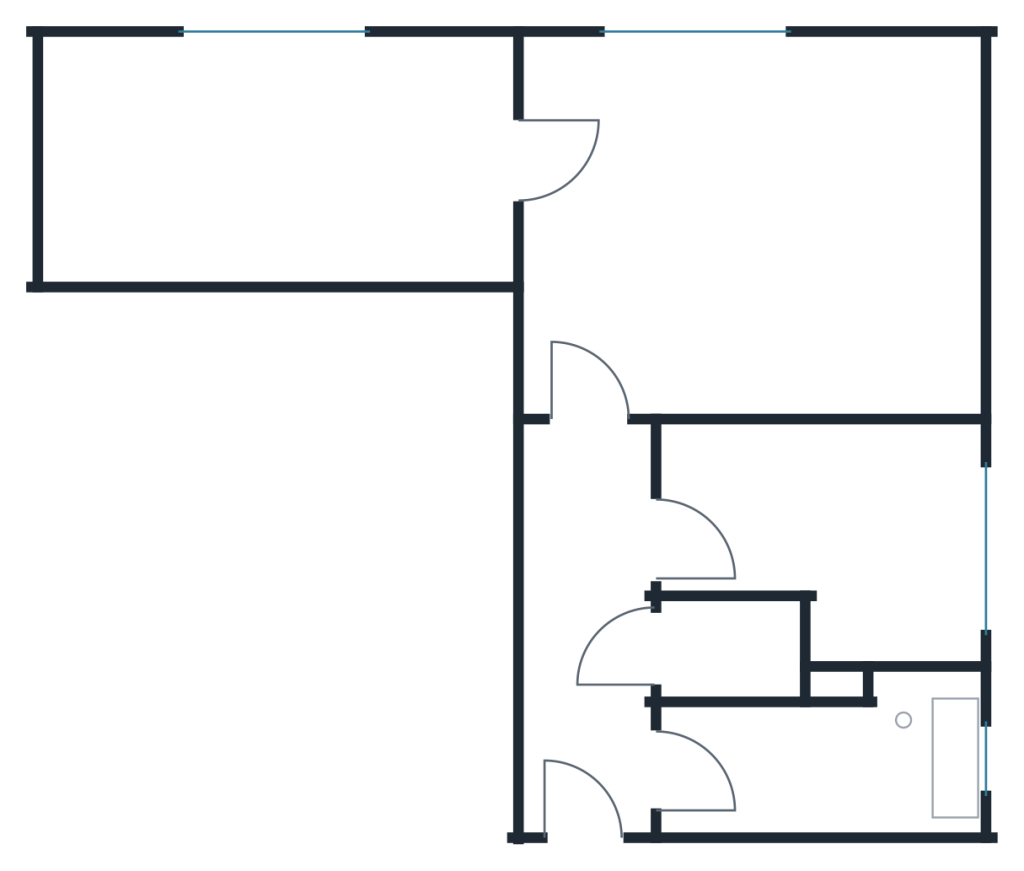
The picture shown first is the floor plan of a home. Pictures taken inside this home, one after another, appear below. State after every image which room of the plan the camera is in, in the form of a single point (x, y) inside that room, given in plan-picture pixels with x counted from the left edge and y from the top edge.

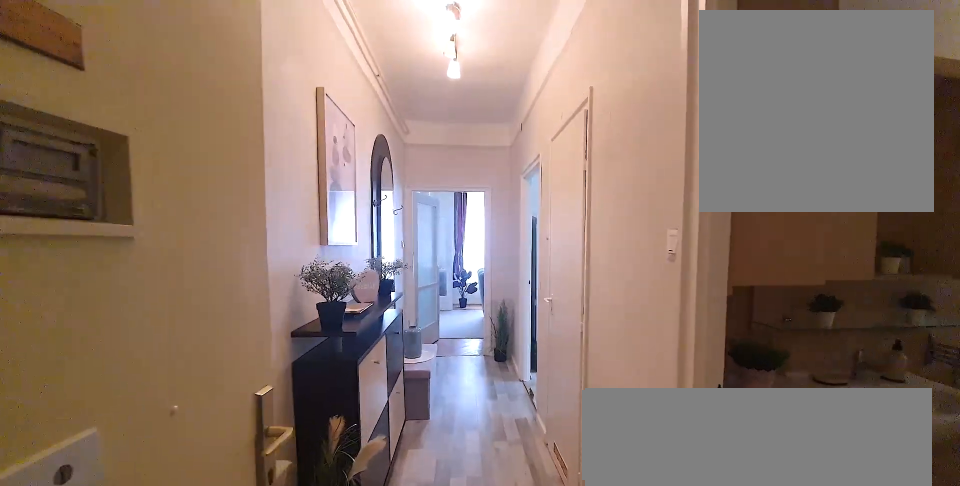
(601, 648)
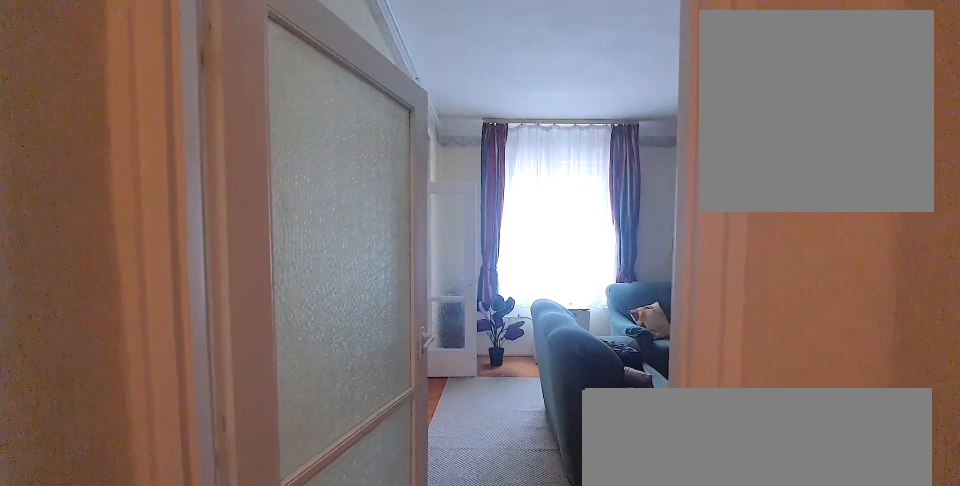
(602, 646)
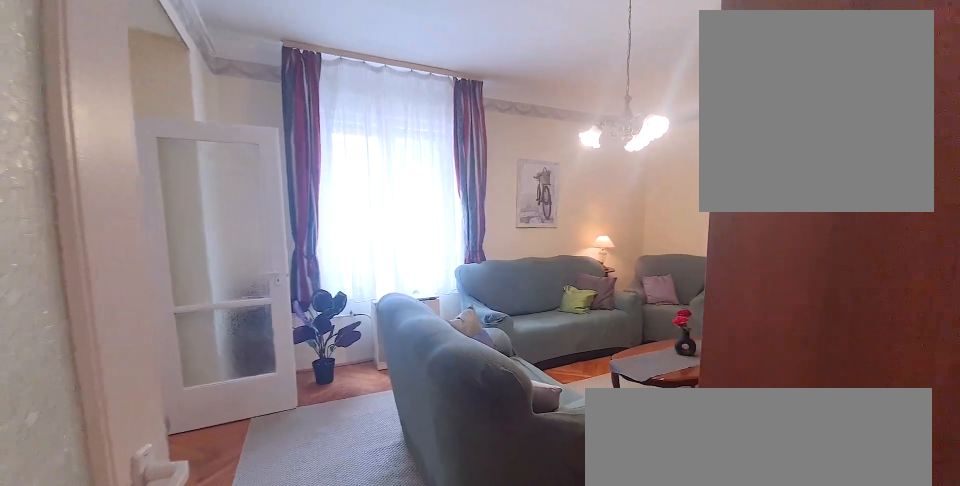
(764, 244)
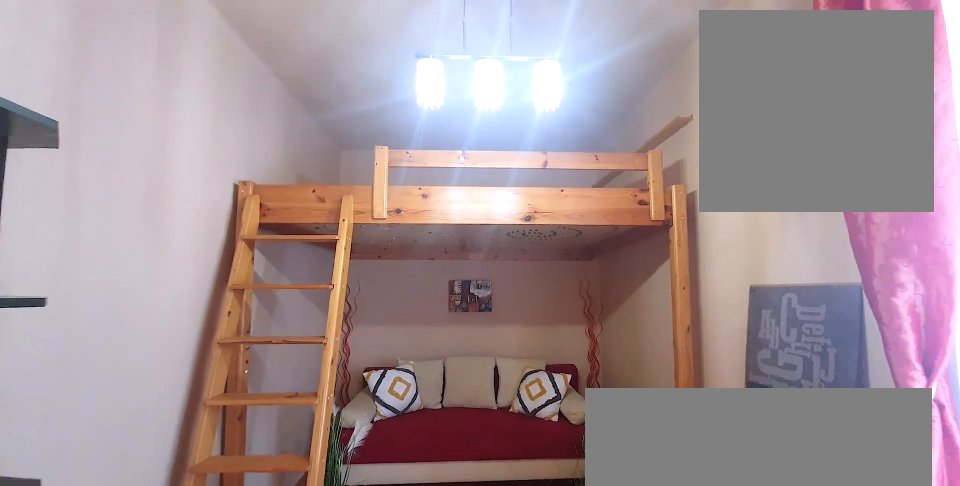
(284, 163)
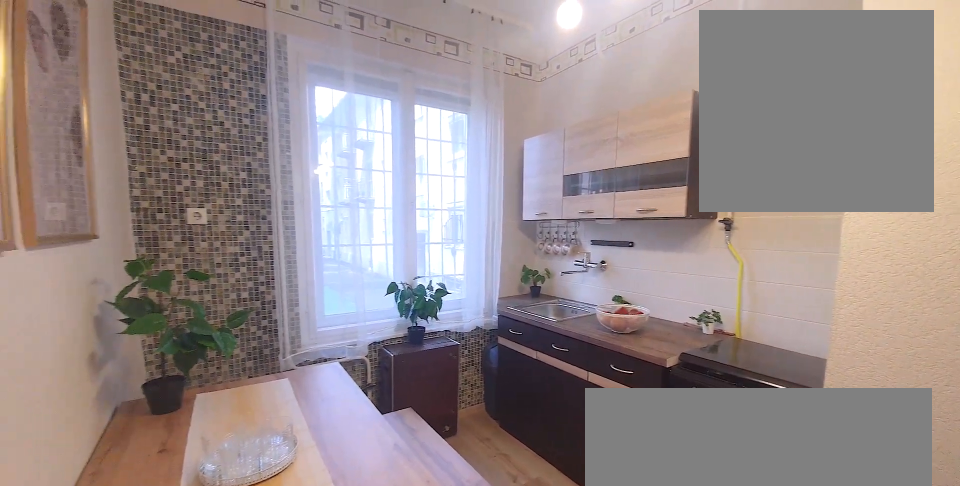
(839, 517)
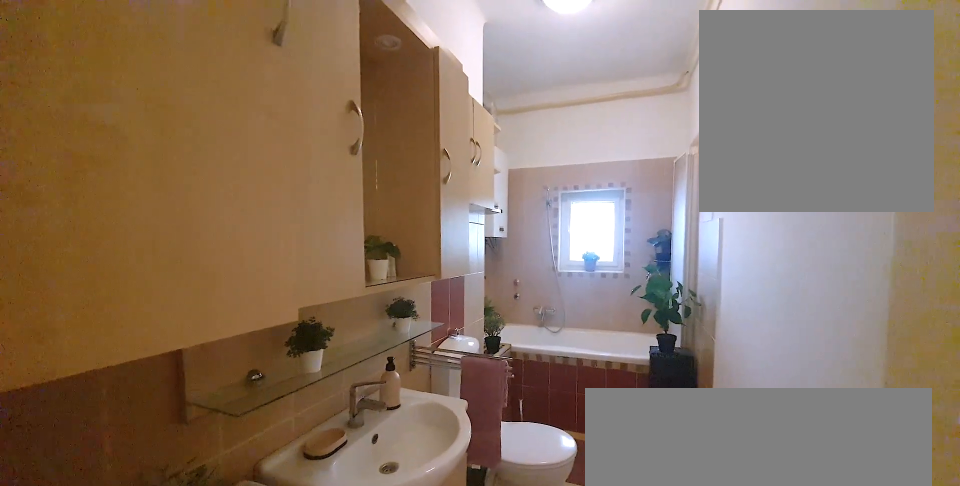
(839, 777)
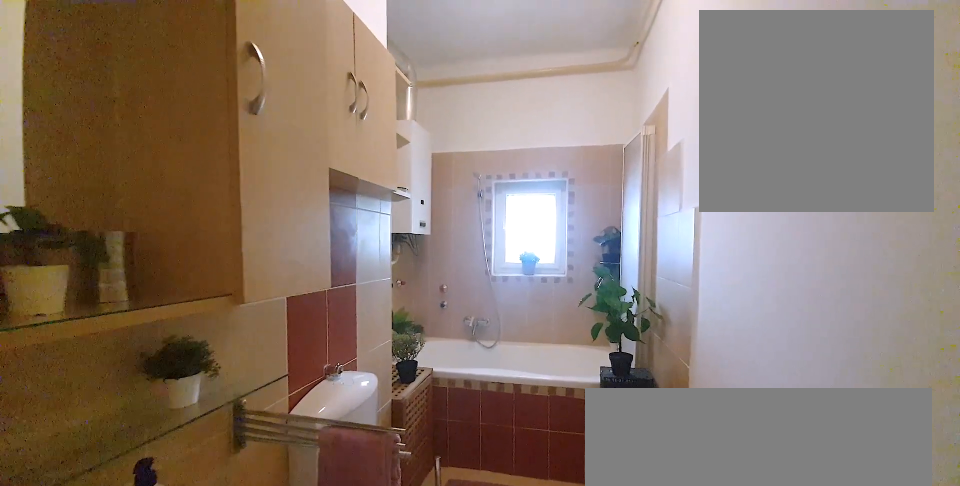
(839, 777)
